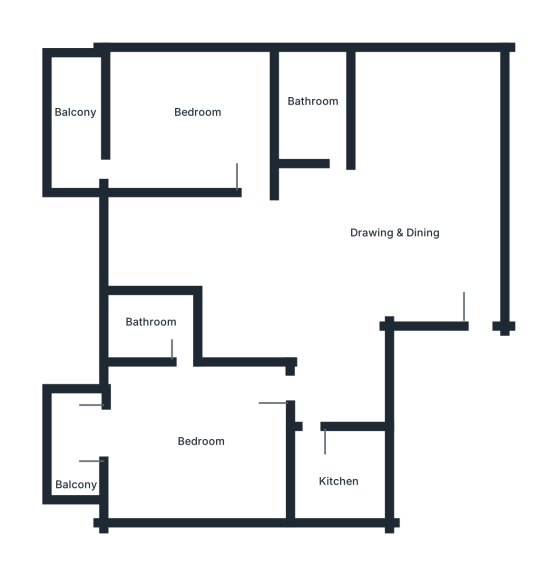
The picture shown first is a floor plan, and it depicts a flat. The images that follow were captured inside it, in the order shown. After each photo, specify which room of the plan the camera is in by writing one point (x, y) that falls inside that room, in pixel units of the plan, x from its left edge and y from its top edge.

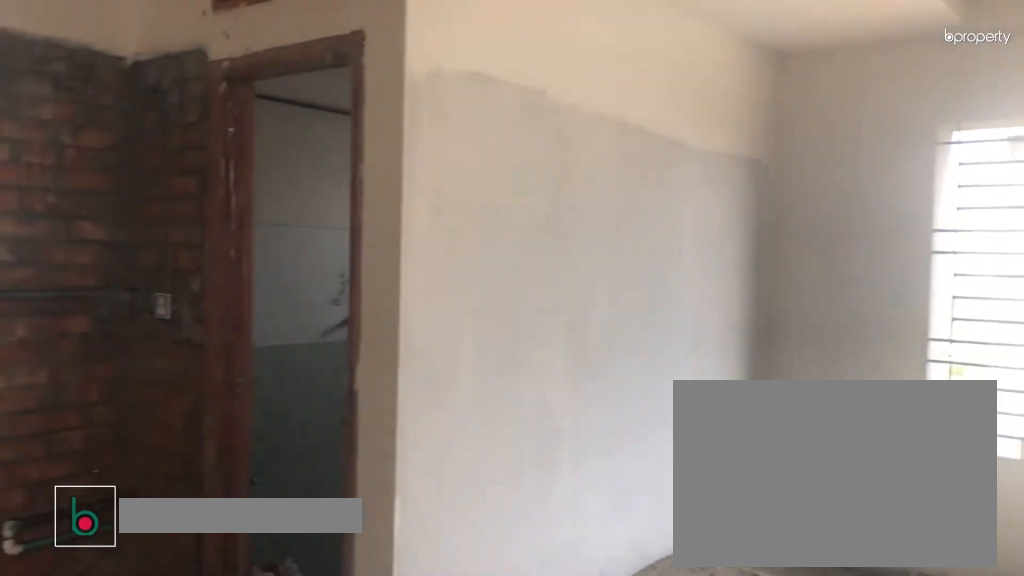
(394, 172)
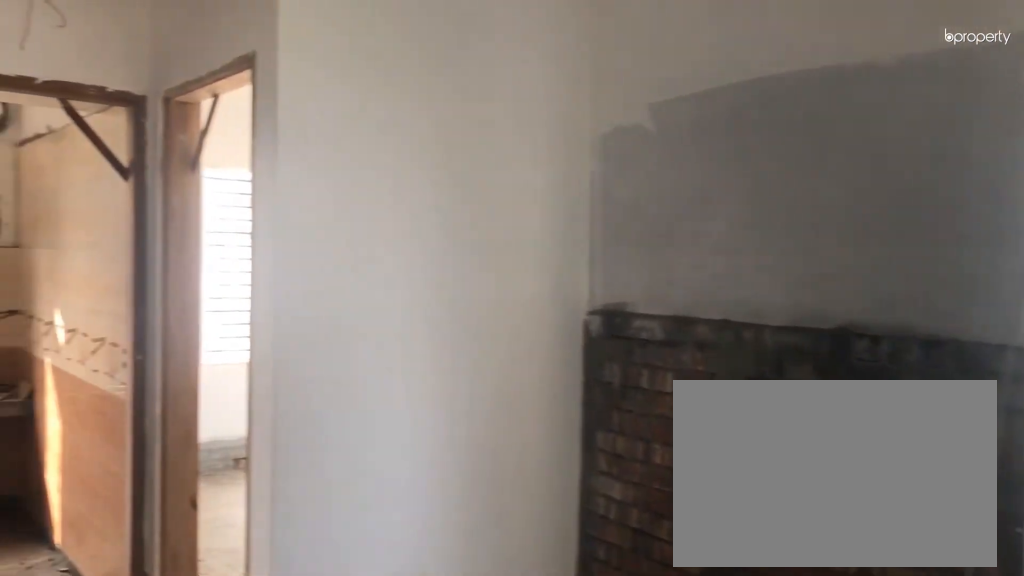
(294, 265)
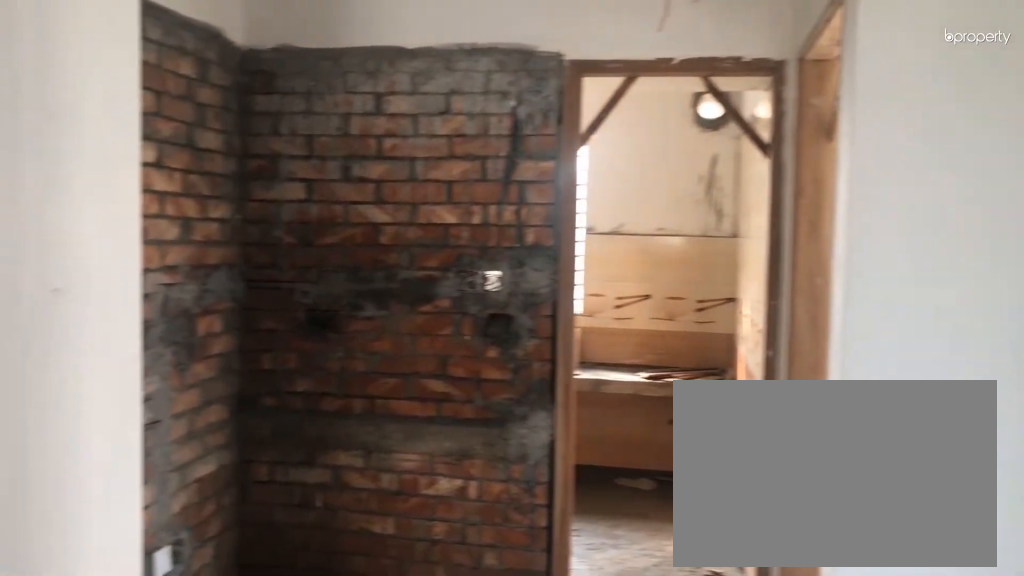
(294, 265)
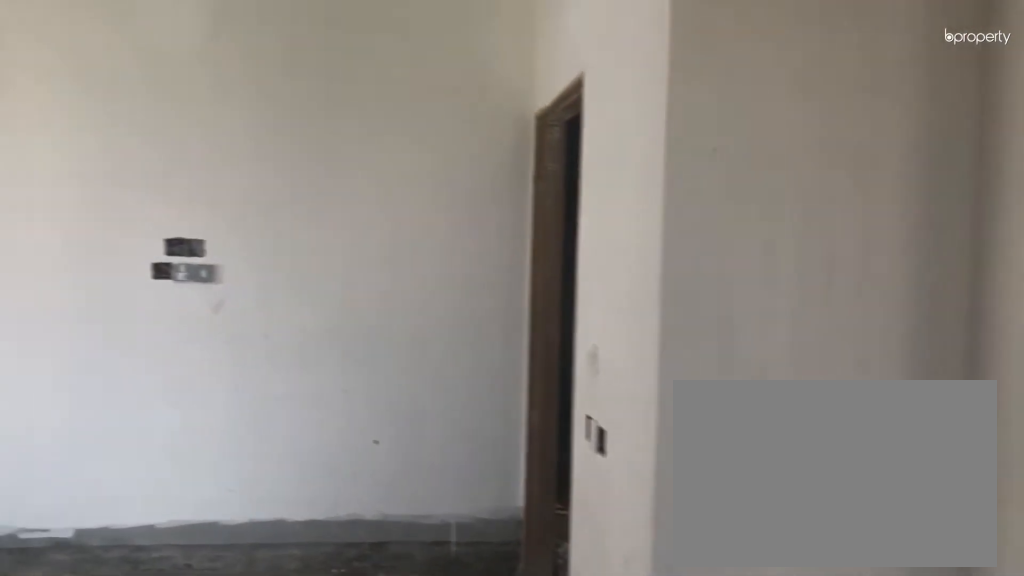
(415, 262)
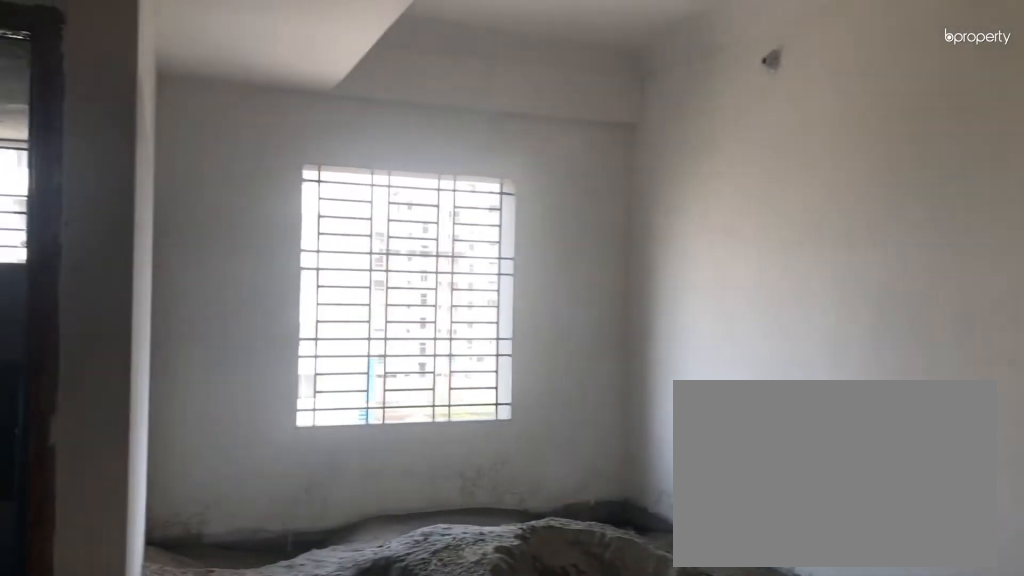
(441, 163)
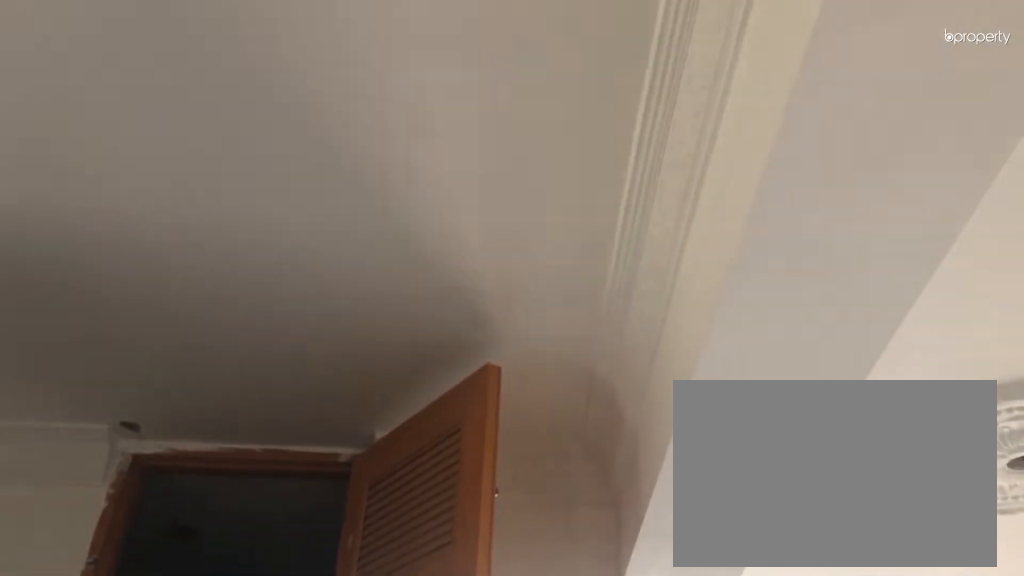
(356, 237)
